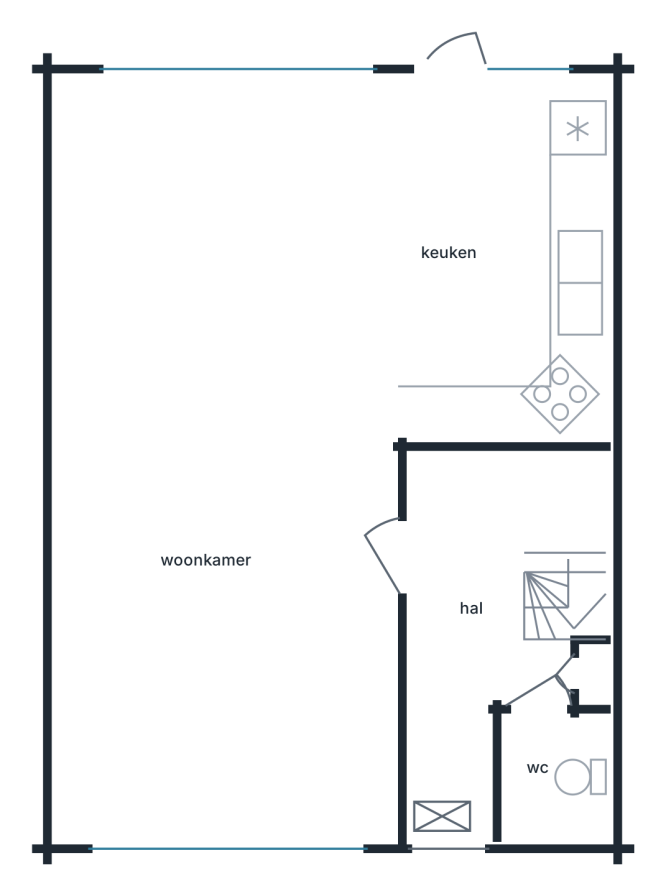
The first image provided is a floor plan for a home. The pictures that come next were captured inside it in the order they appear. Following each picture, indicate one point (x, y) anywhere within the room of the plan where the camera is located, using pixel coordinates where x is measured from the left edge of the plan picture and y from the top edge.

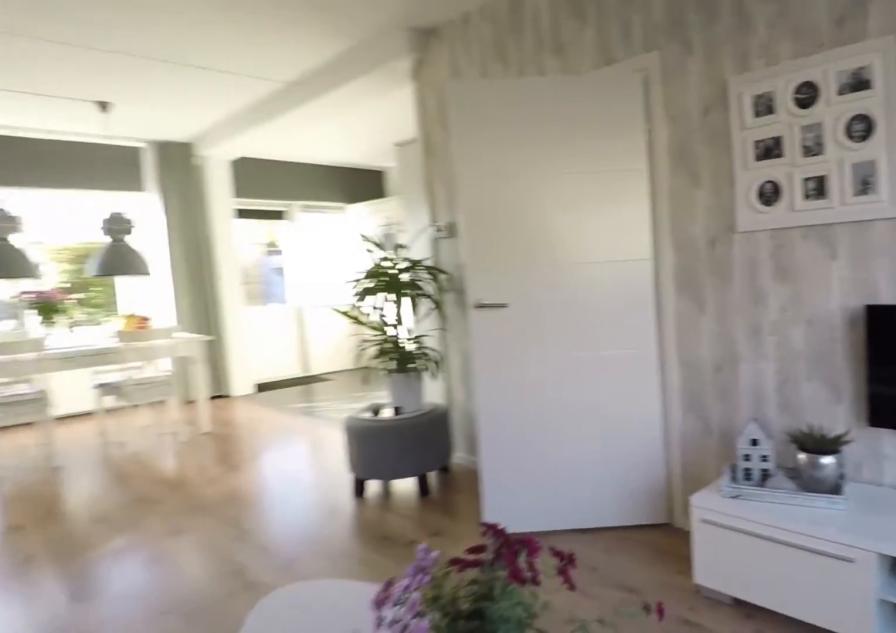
(153, 471)
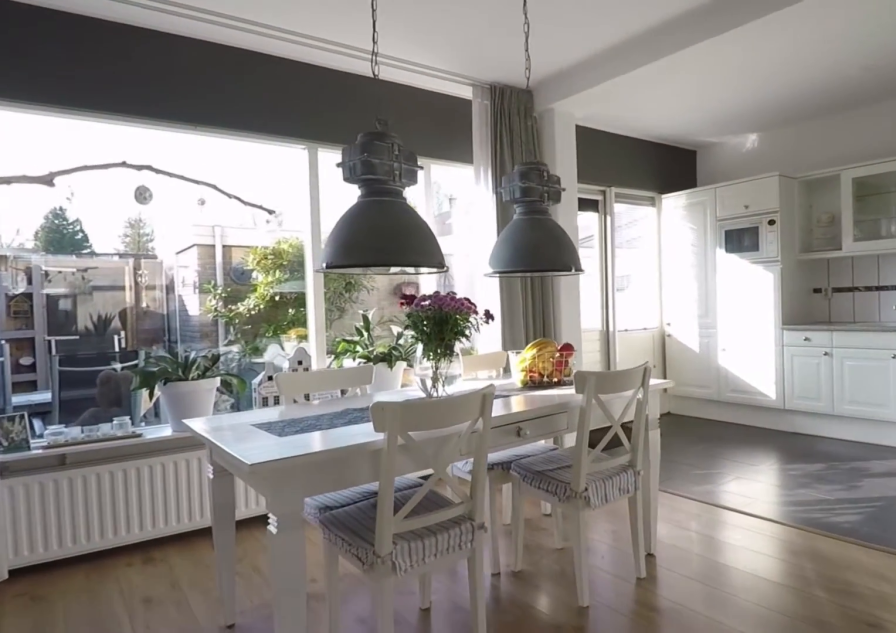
(153, 471)
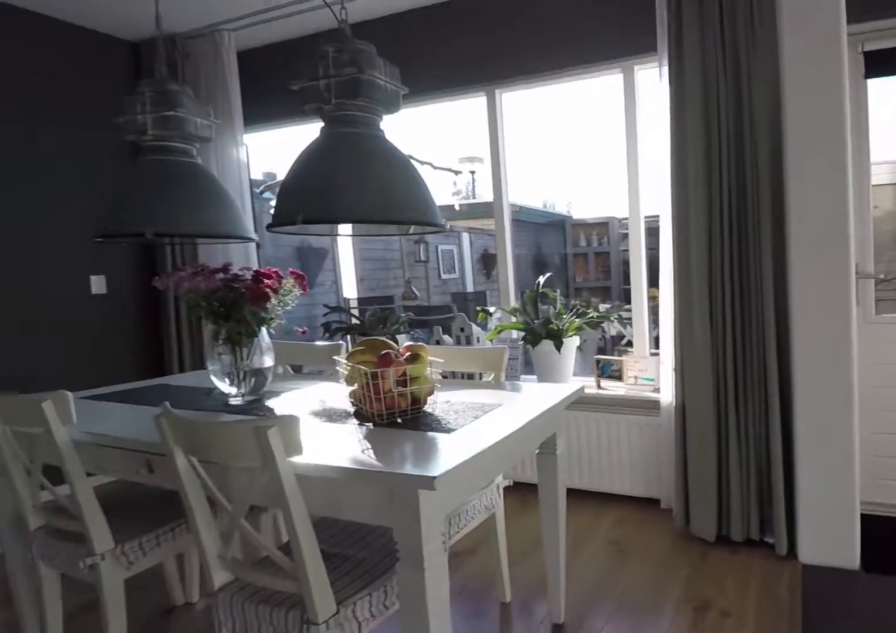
(502, 261)
